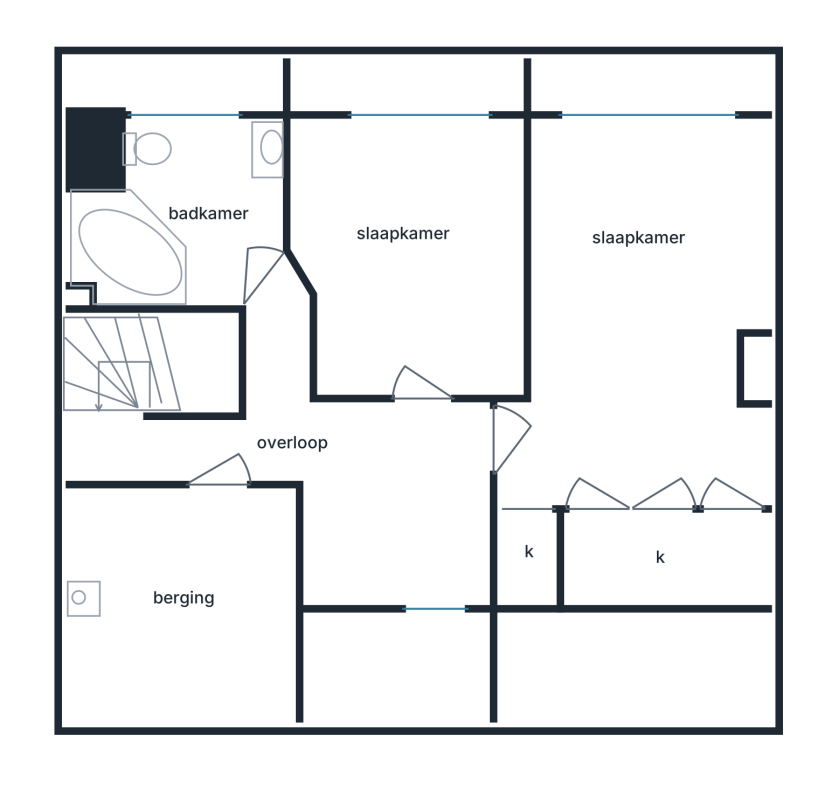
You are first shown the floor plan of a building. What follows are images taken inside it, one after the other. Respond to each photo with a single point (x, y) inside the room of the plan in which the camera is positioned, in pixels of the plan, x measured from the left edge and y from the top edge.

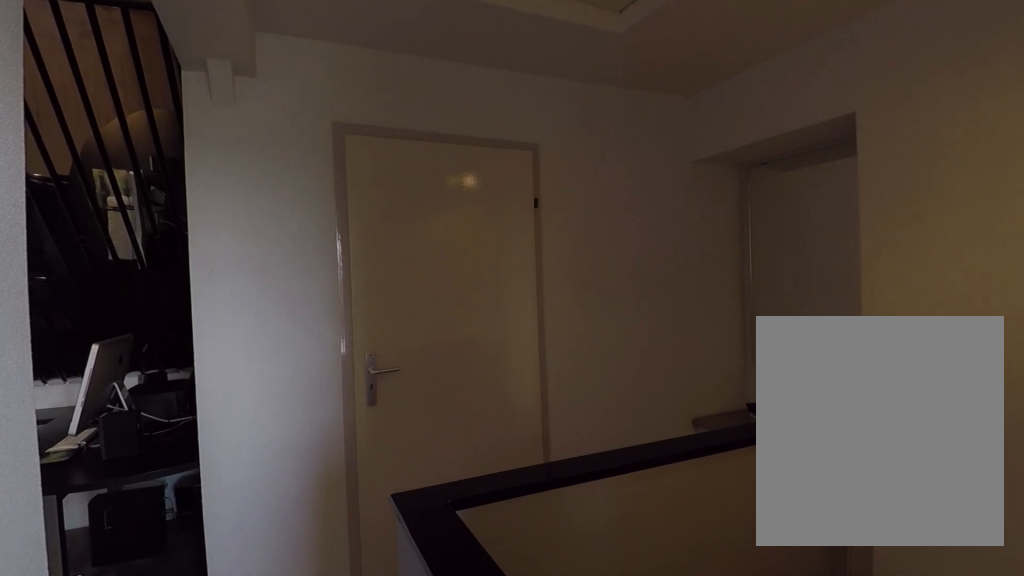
(329, 464)
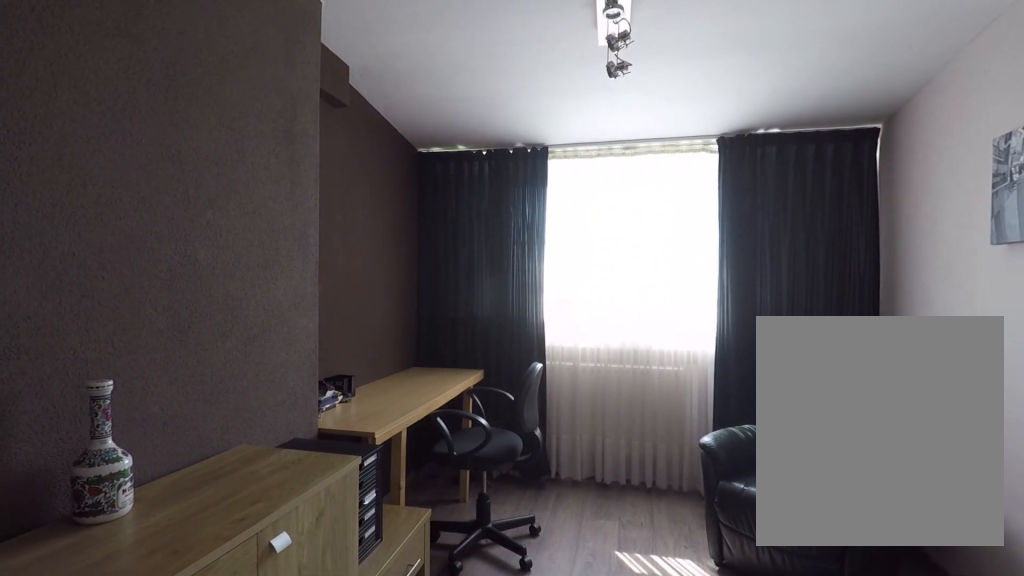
(414, 255)
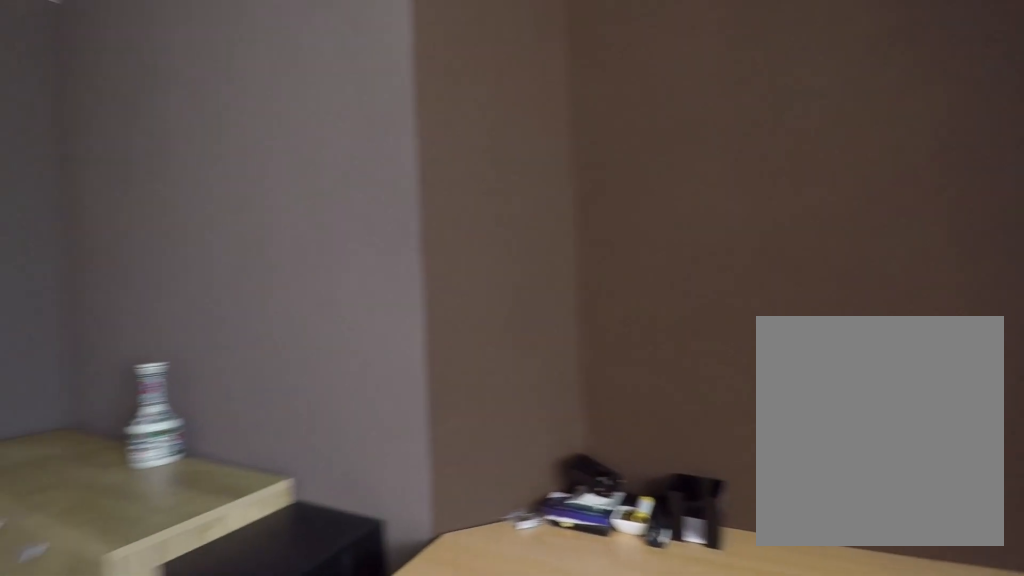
(414, 255)
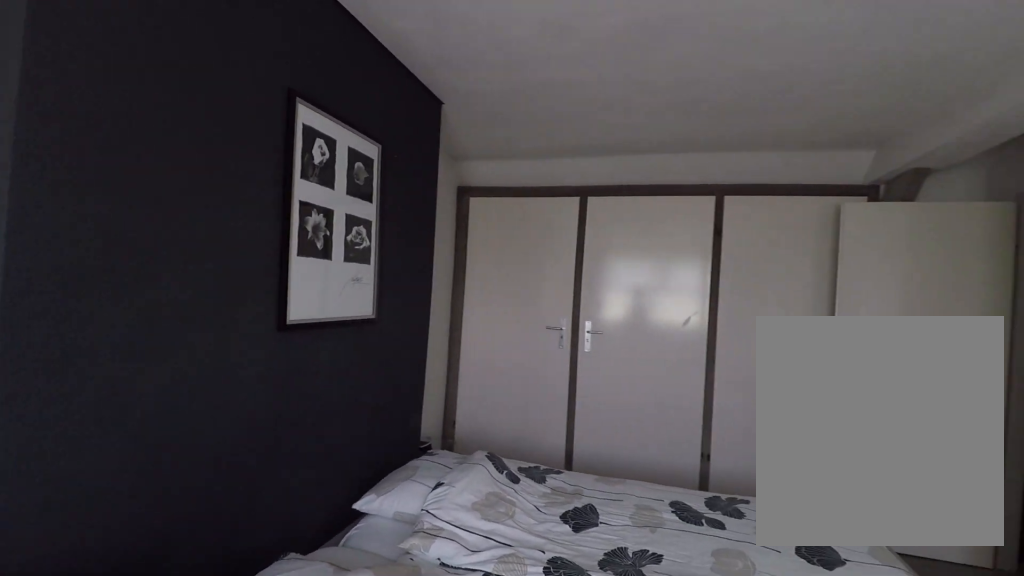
(647, 320)
